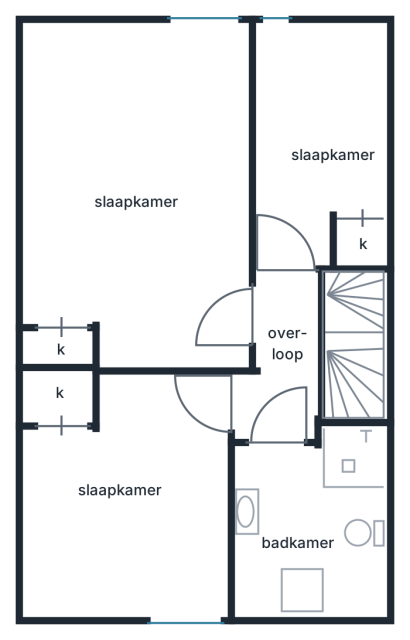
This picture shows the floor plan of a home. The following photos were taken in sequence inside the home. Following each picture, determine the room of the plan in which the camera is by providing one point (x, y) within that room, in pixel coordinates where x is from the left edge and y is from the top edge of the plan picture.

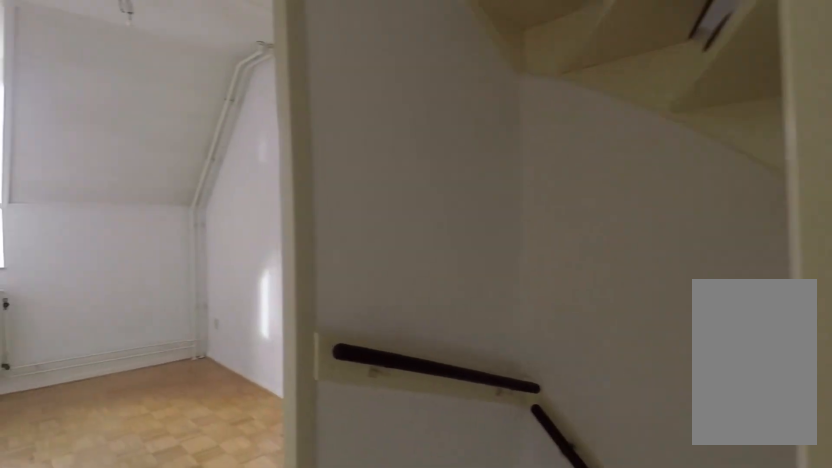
(286, 369)
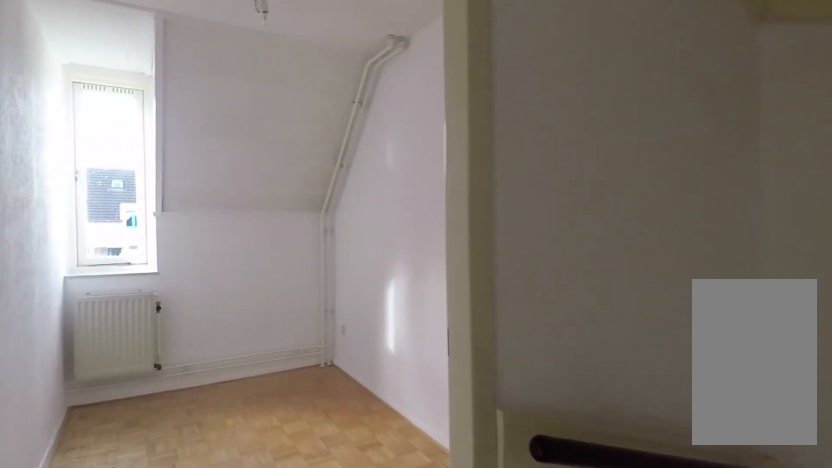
(286, 369)
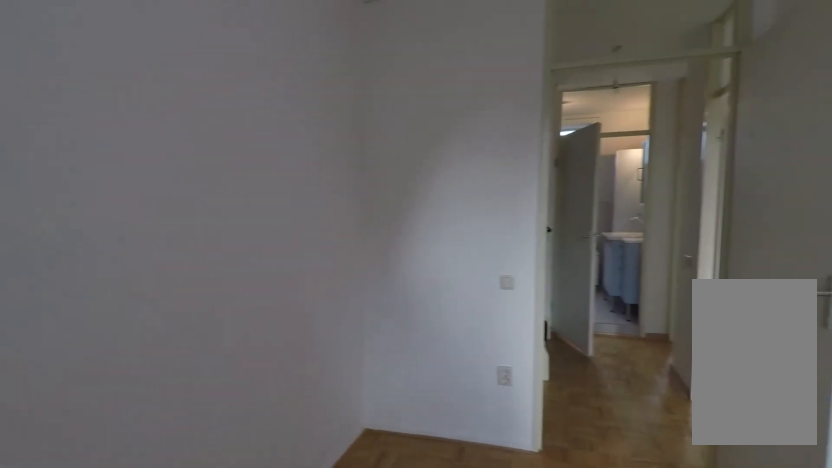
(311, 157)
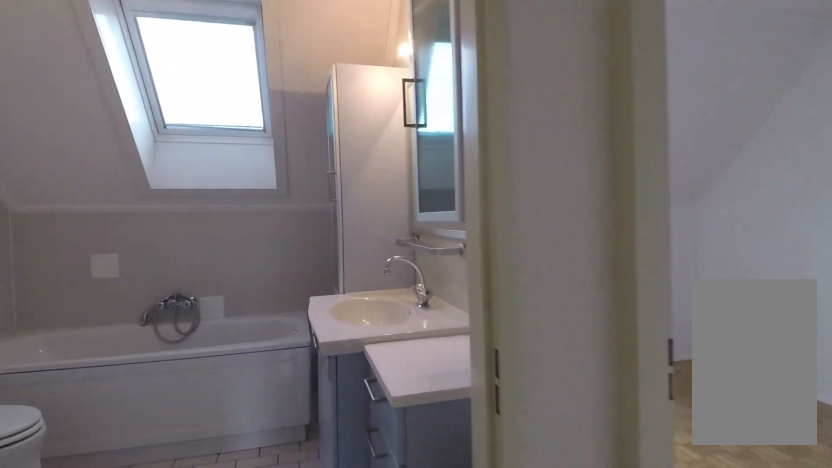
(285, 378)
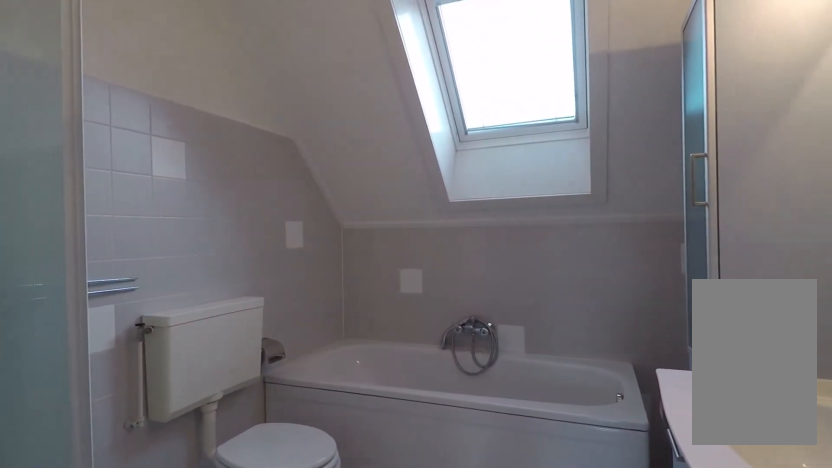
(313, 506)
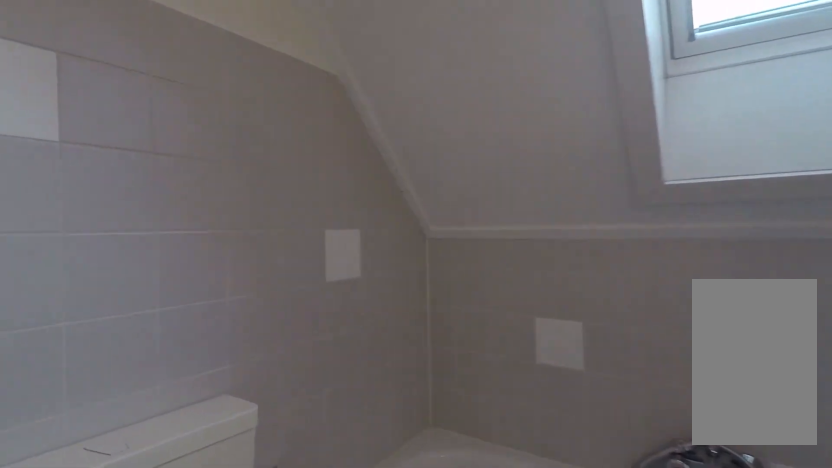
(313, 506)
